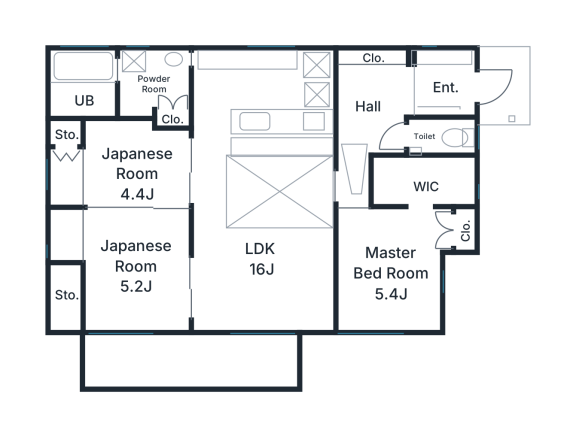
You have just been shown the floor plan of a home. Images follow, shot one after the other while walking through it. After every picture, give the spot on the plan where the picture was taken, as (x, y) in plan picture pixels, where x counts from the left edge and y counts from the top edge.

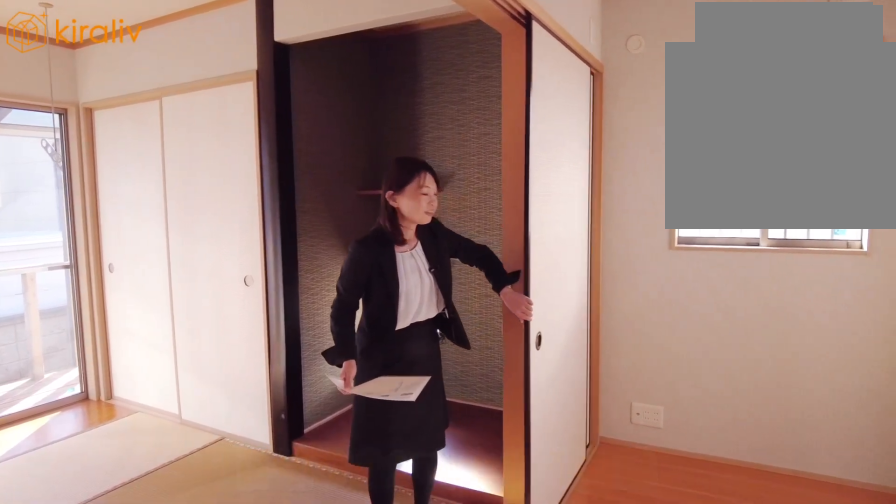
(104, 225)
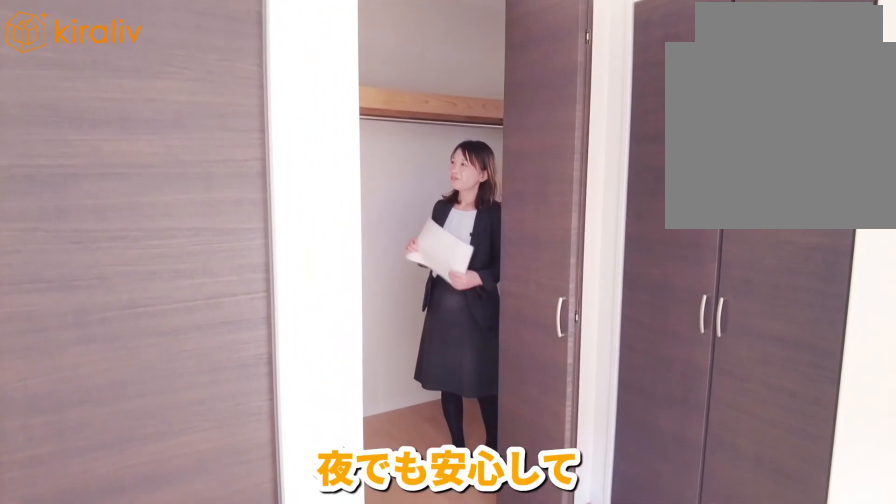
(403, 249)
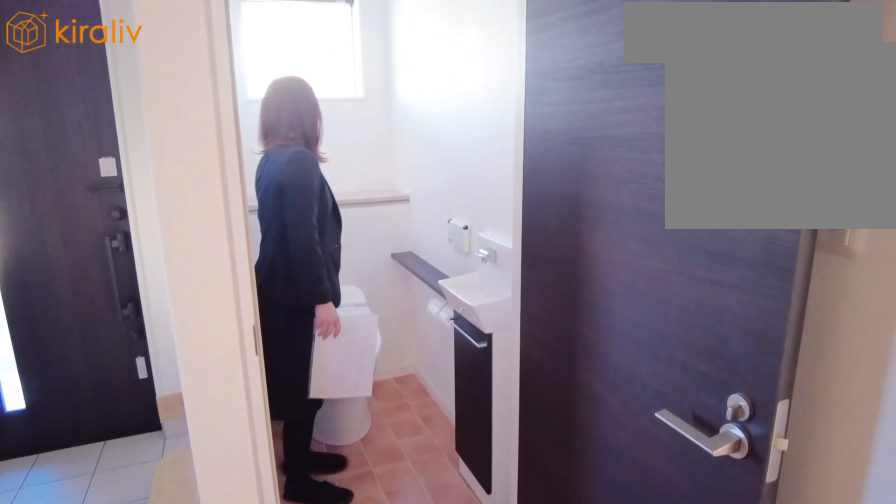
(414, 143)
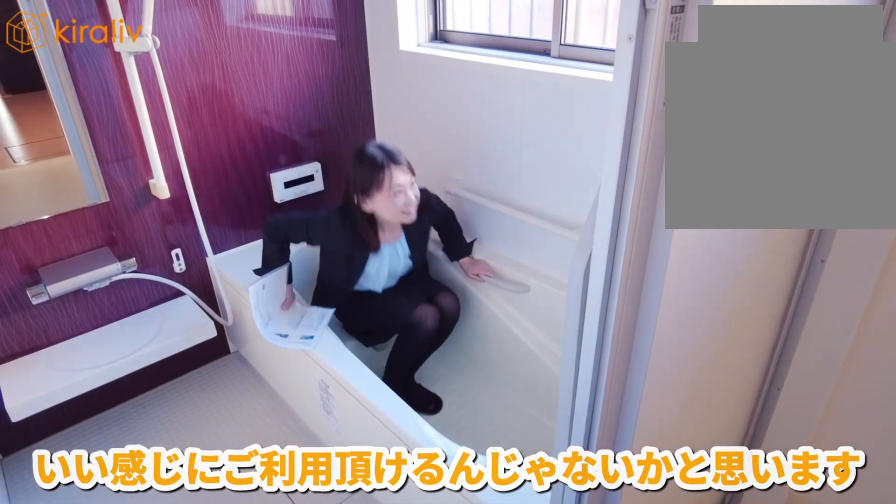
(88, 101)
